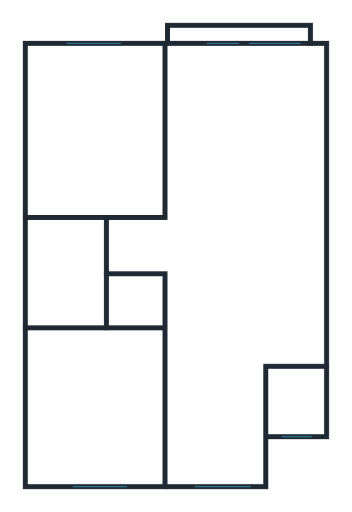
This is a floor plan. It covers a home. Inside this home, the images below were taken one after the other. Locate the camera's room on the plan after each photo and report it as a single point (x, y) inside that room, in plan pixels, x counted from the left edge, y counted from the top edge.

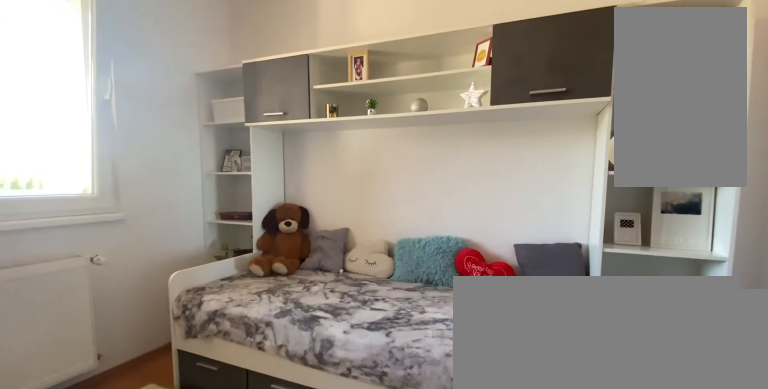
(106, 410)
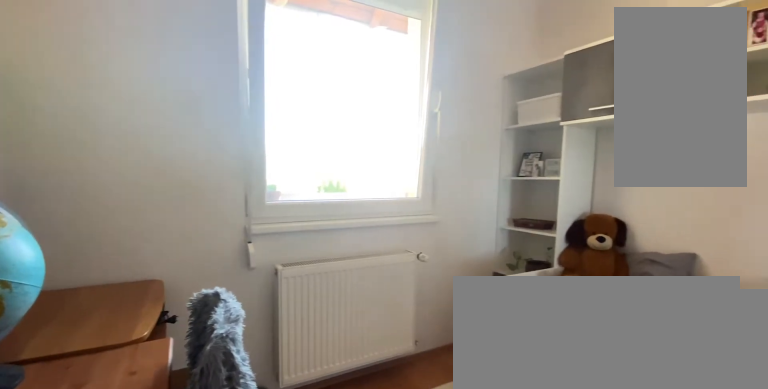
(106, 410)
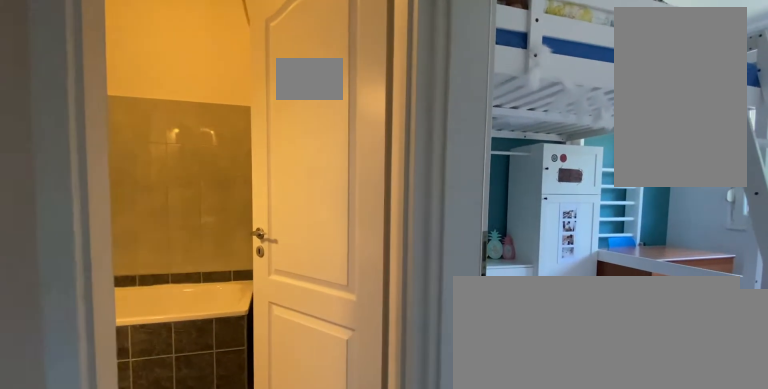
(141, 246)
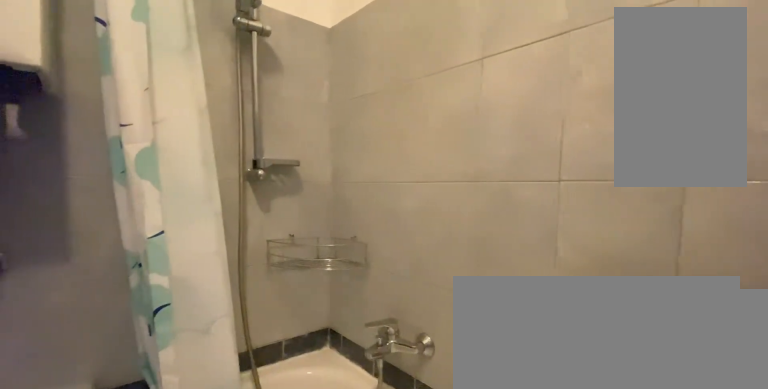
(70, 271)
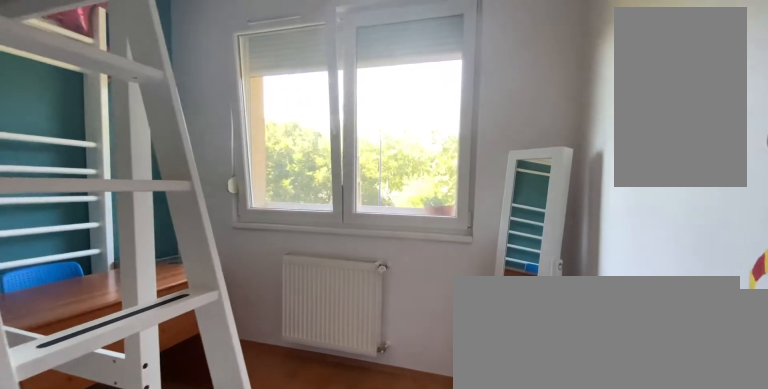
(106, 143)
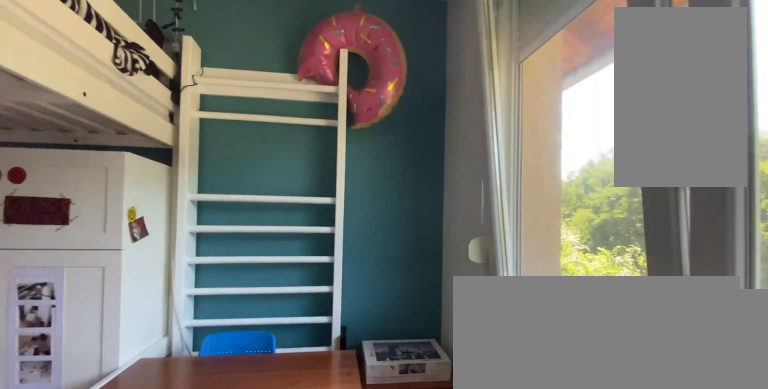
(106, 143)
